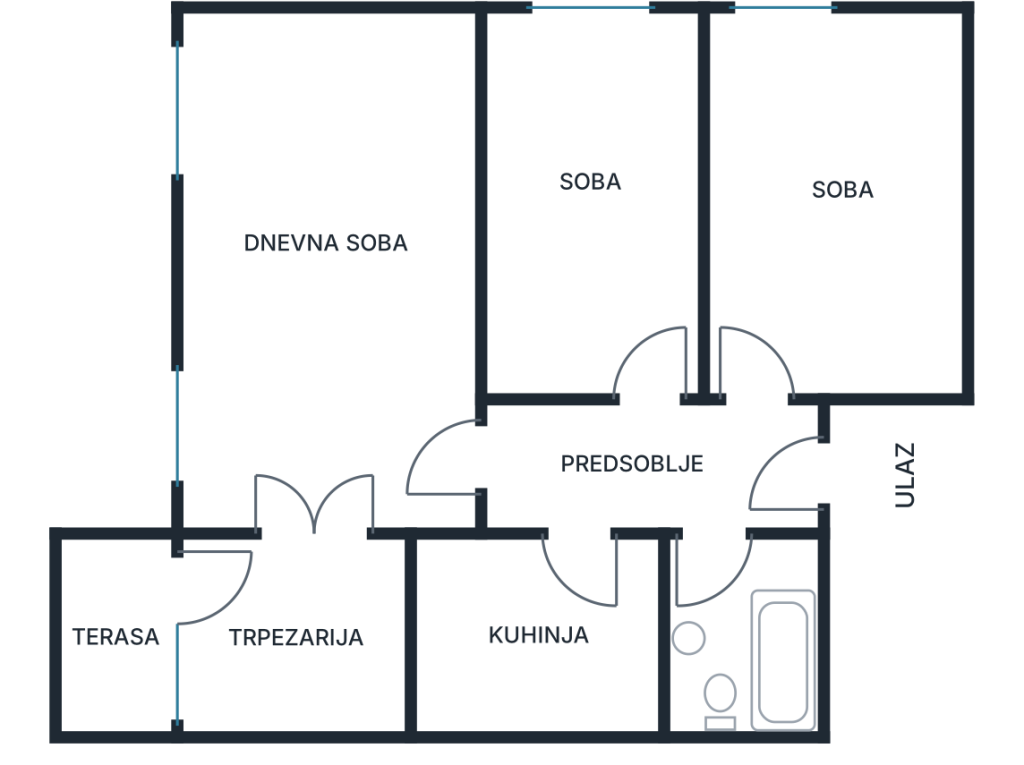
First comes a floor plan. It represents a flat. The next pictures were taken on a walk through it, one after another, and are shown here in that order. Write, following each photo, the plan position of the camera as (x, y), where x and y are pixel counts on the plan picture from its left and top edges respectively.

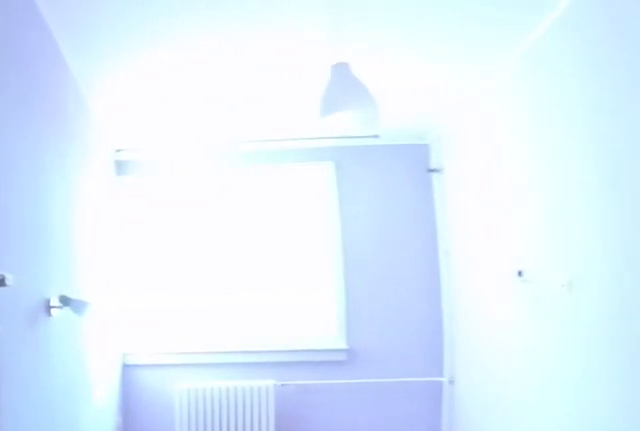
(768, 429)
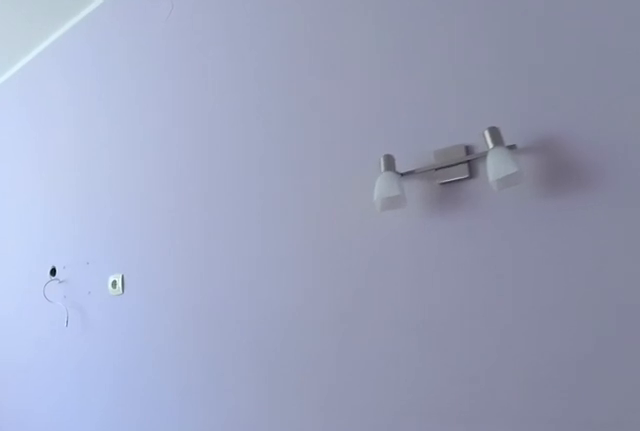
(815, 289)
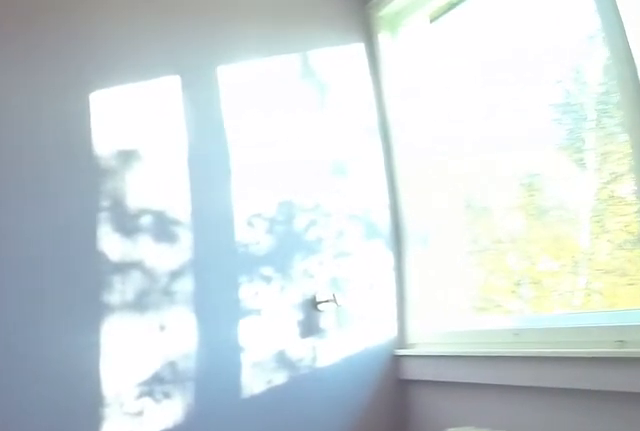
(945, 110)
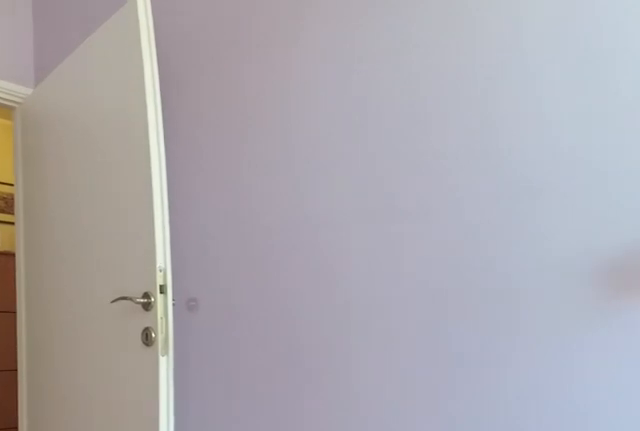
(880, 210)
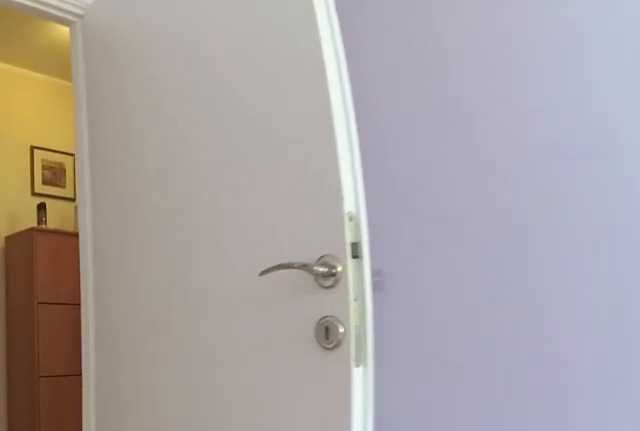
(855, 270)
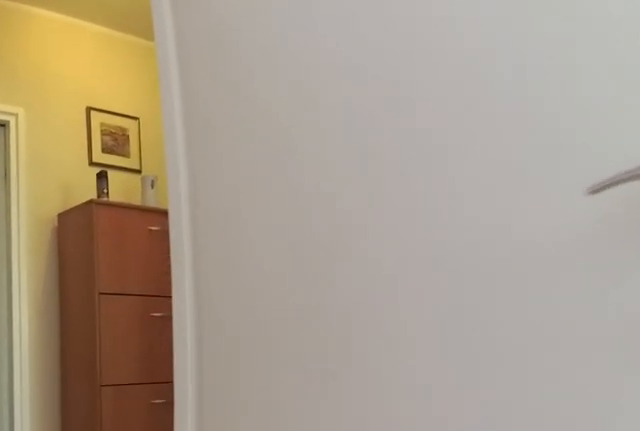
(835, 315)
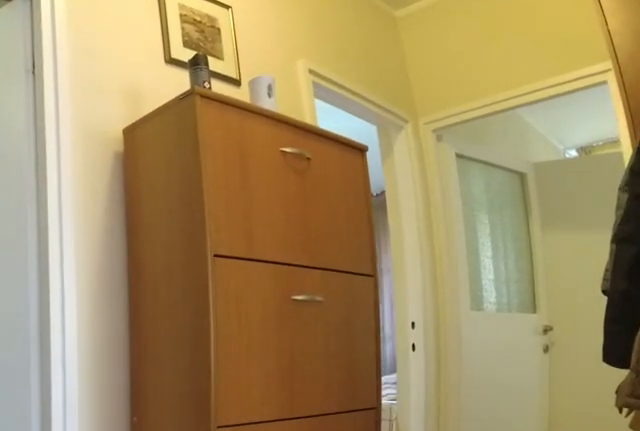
(773, 431)
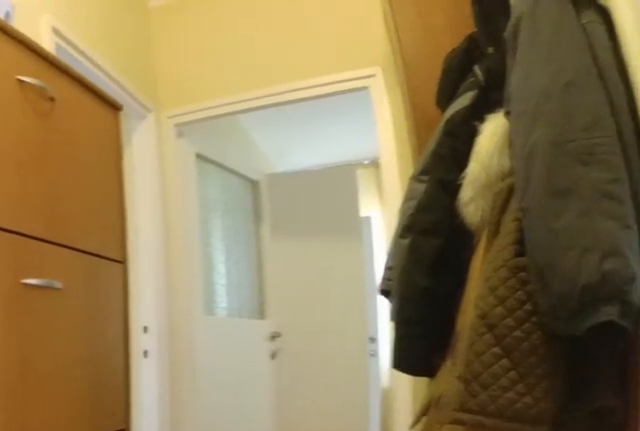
(742, 462)
